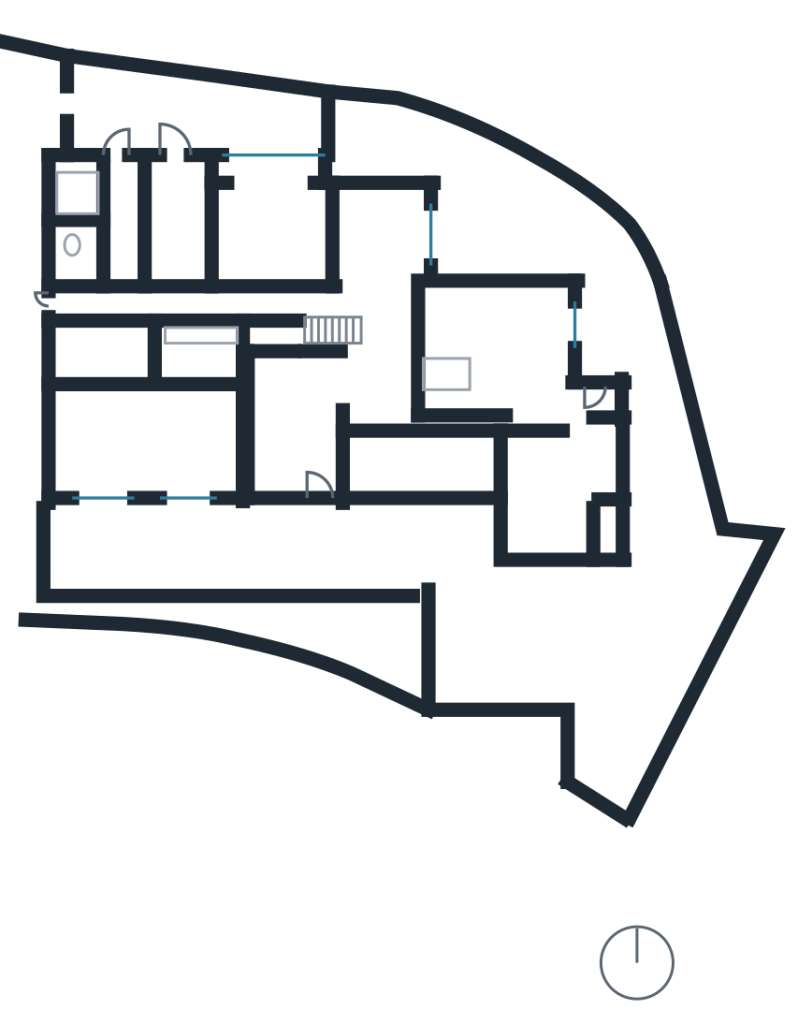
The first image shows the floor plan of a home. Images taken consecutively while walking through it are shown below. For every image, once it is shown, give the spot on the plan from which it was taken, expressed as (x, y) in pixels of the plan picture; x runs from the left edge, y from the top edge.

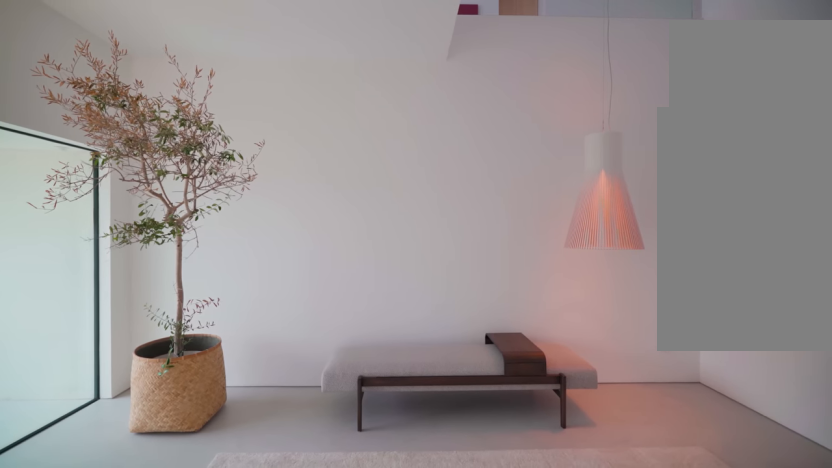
(323, 453)
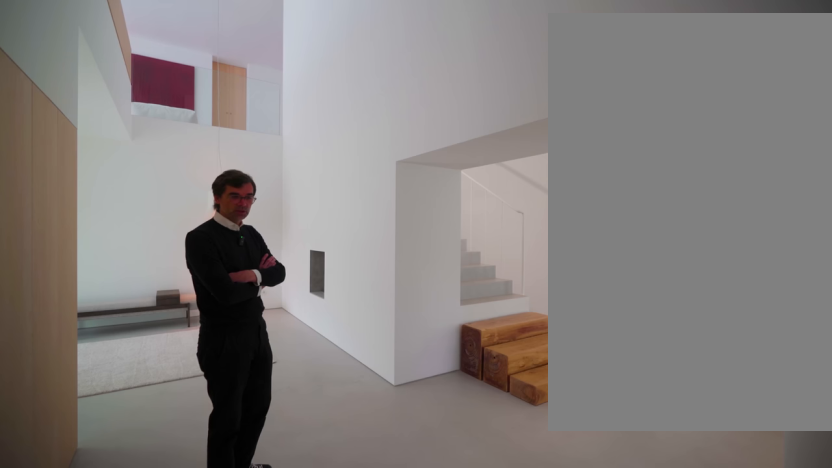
(397, 380)
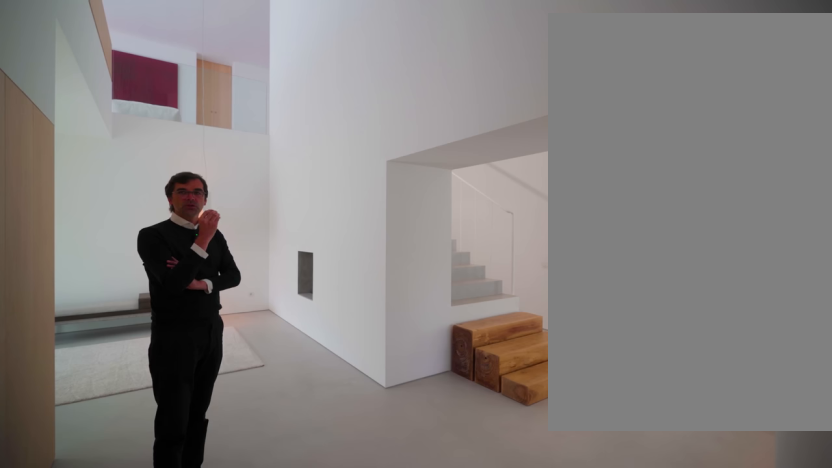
(398, 380)
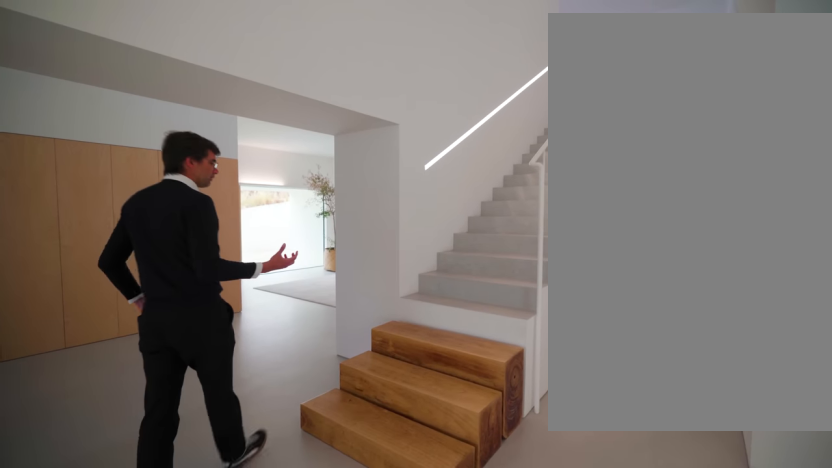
(408, 308)
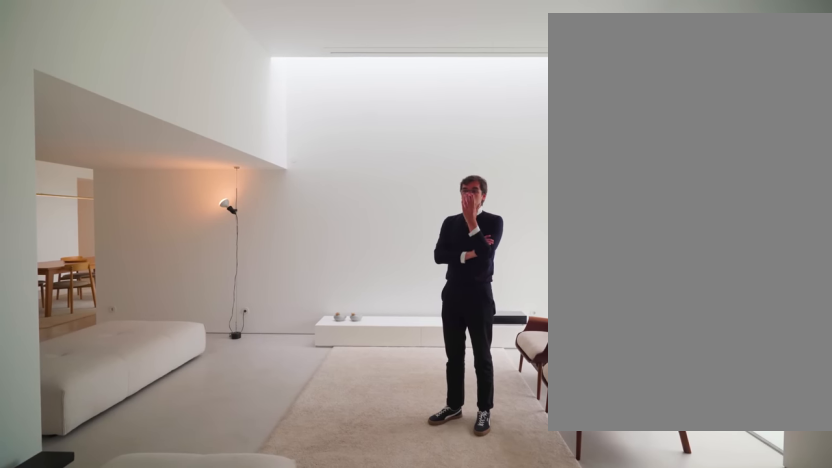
(527, 362)
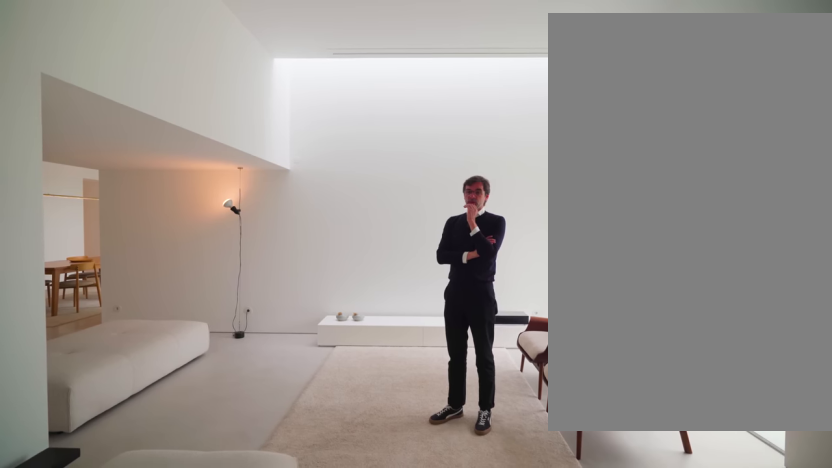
(527, 363)
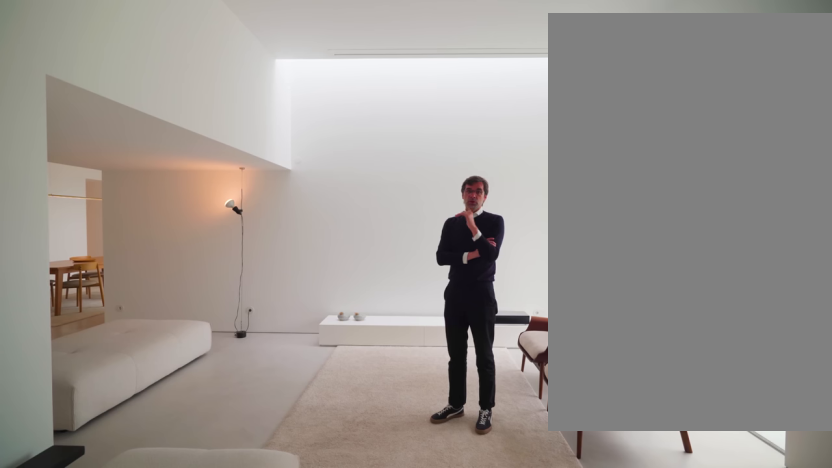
(527, 362)
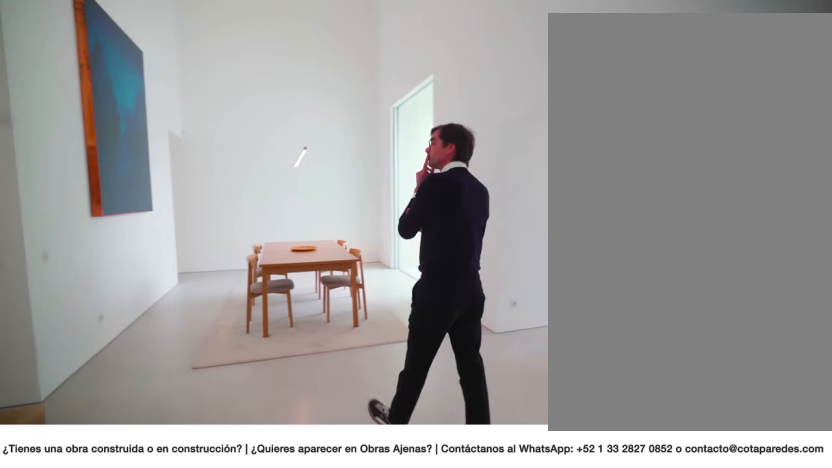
(398, 388)
